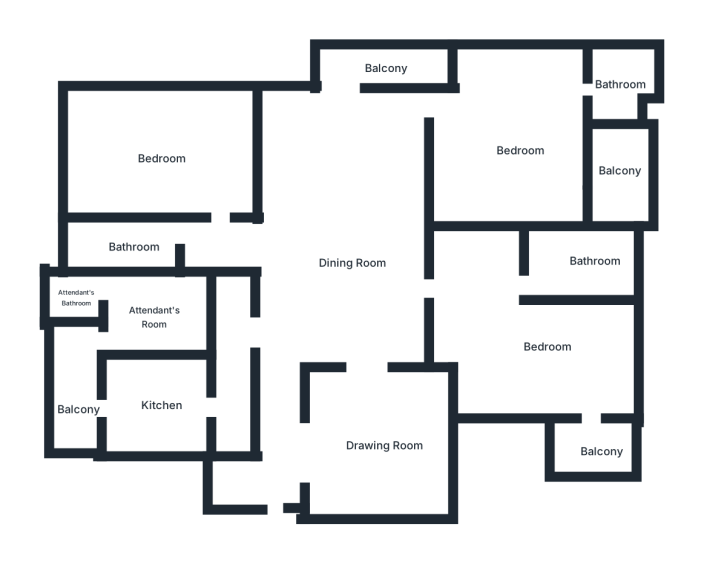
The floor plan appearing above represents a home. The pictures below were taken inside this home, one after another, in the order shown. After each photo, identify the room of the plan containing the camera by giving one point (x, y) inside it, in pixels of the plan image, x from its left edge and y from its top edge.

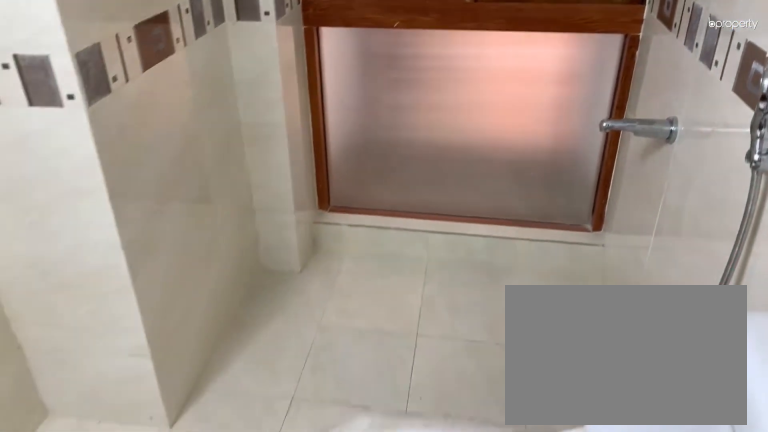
(130, 241)
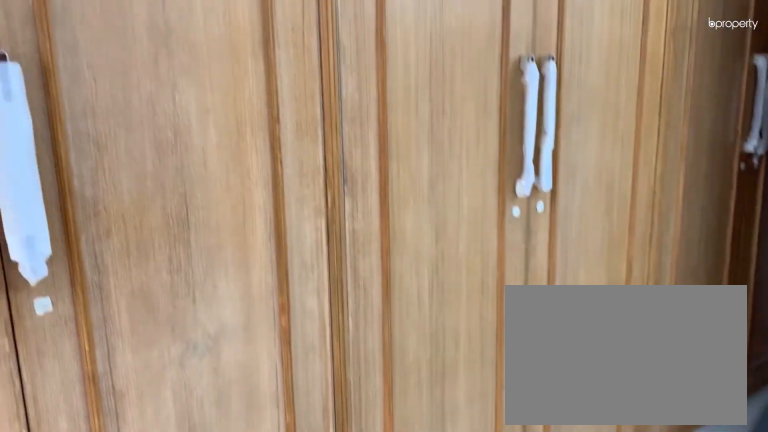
(161, 160)
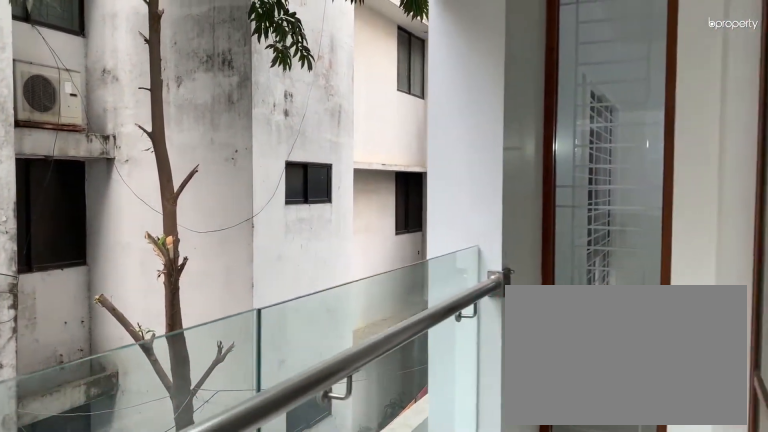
(382, 66)
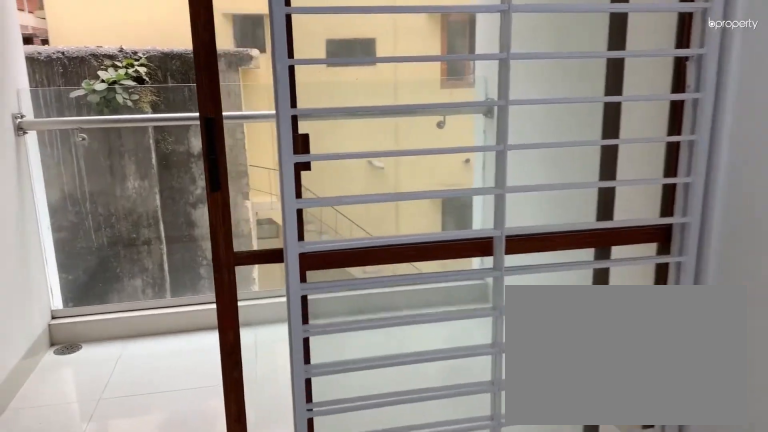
(522, 148)
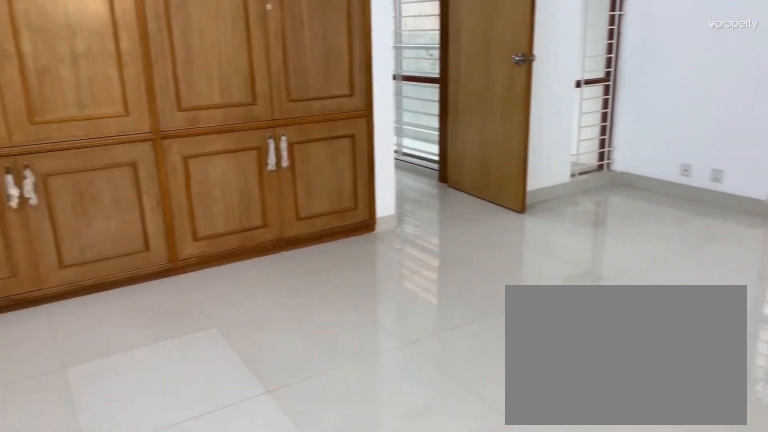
(522, 148)
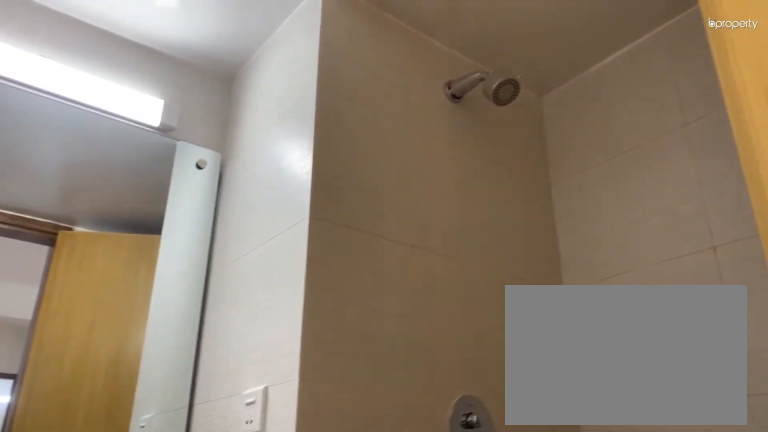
(622, 88)
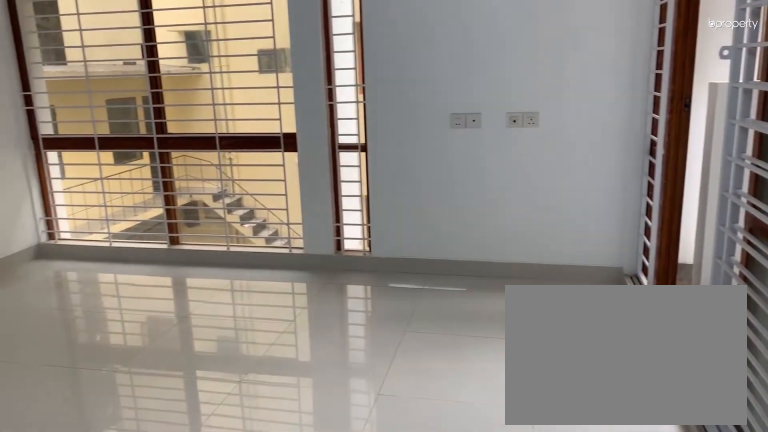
(548, 344)
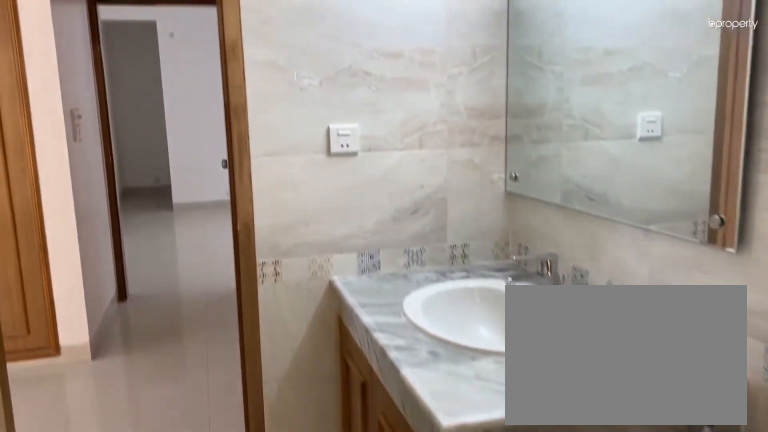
(592, 263)
